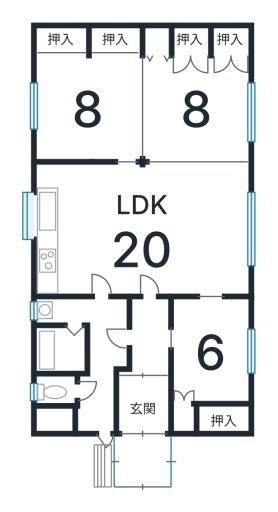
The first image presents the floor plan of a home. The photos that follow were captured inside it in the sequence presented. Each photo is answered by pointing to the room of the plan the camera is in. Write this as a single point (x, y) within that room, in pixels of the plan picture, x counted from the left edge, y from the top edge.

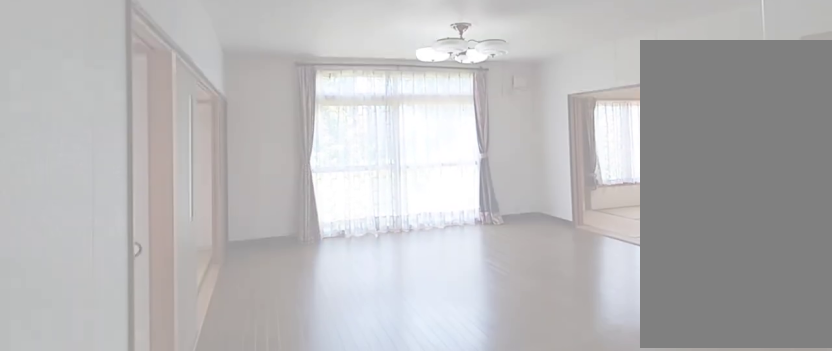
(144, 230)
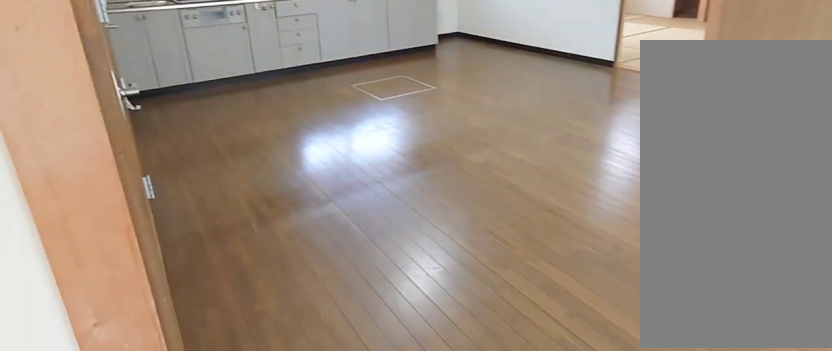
(144, 230)
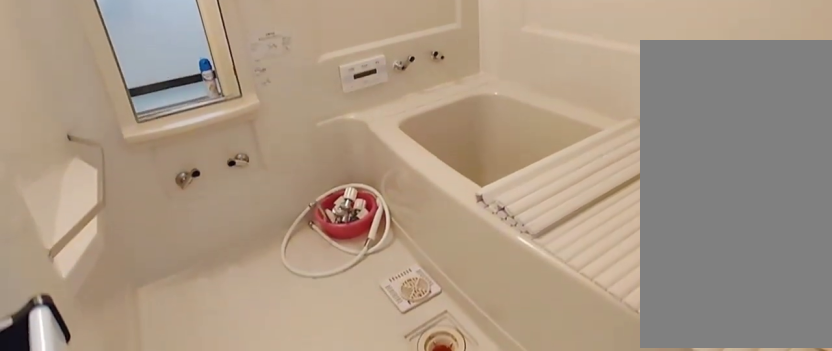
(66, 359)
